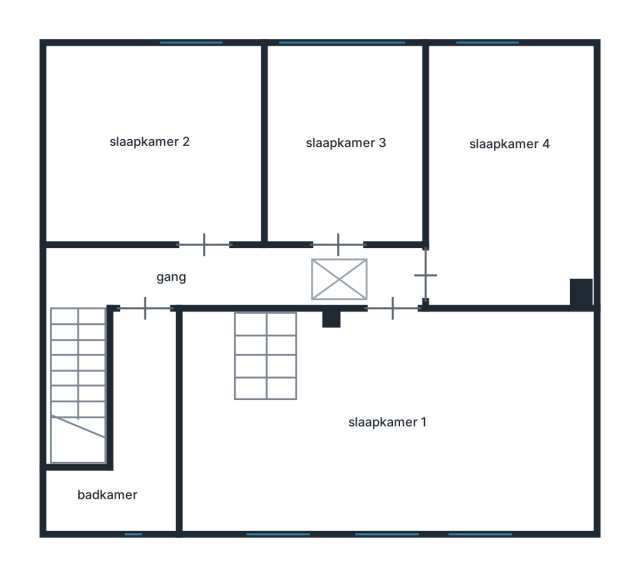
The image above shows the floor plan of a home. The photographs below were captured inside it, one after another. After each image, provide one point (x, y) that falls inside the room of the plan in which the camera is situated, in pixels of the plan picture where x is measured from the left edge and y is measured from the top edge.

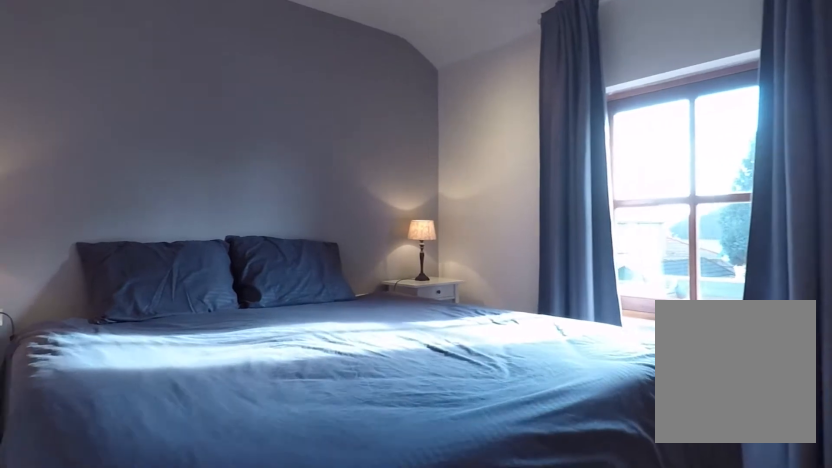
(155, 147)
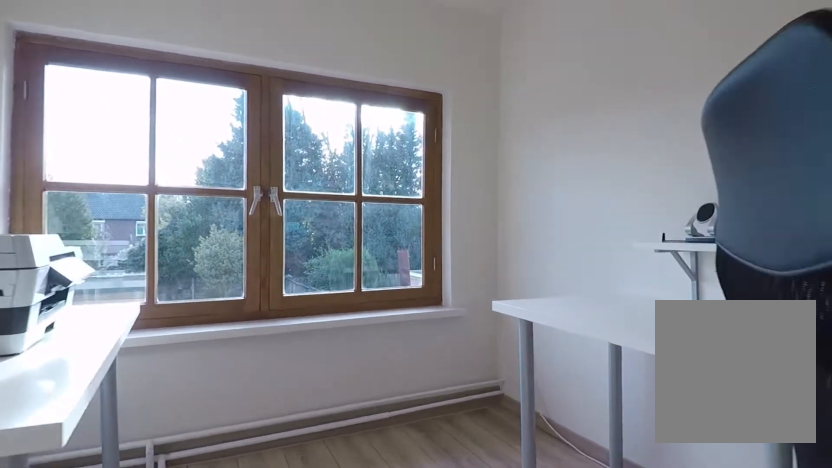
(341, 113)
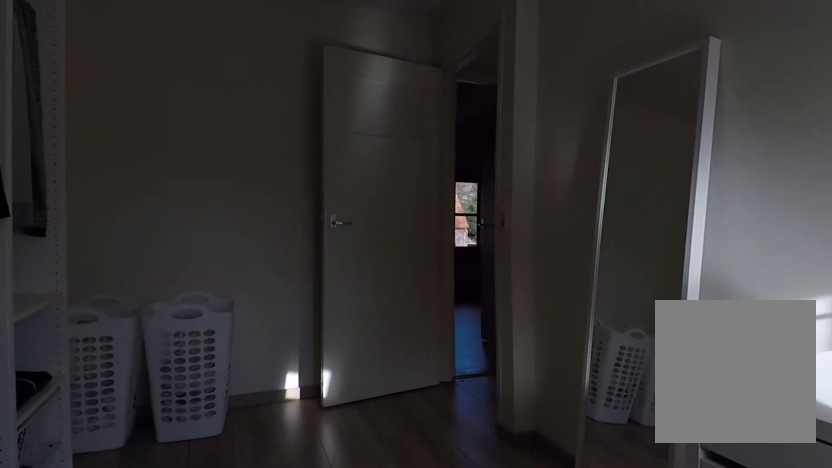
(514, 123)
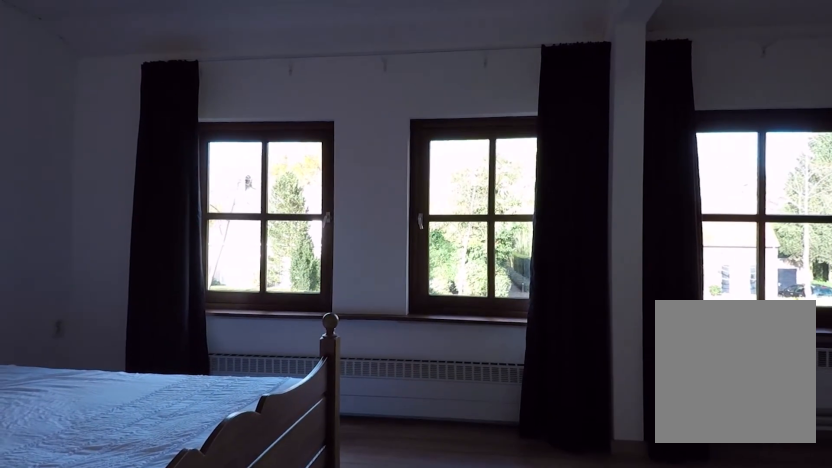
(220, 433)
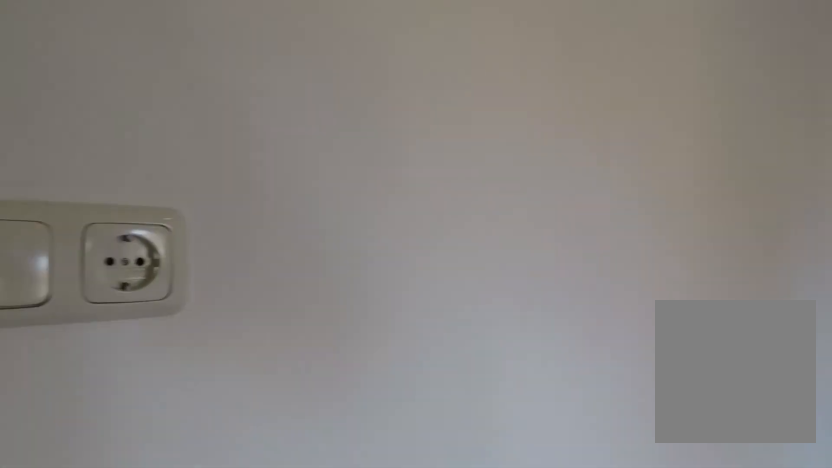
(220, 433)
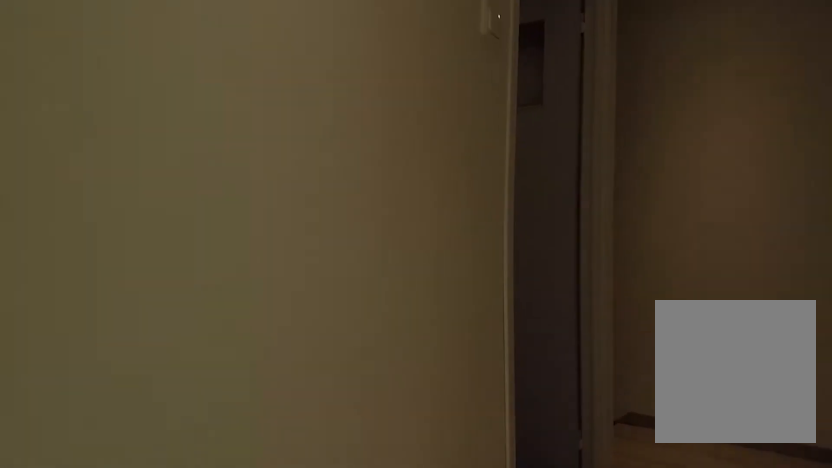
(163, 271)
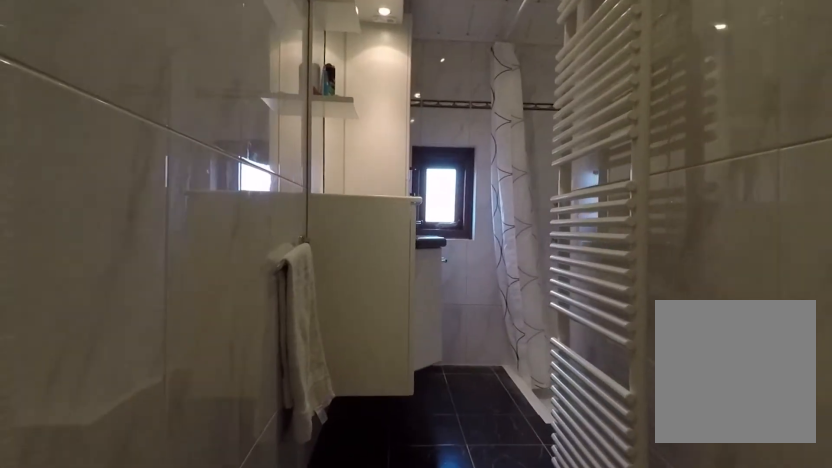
(133, 436)
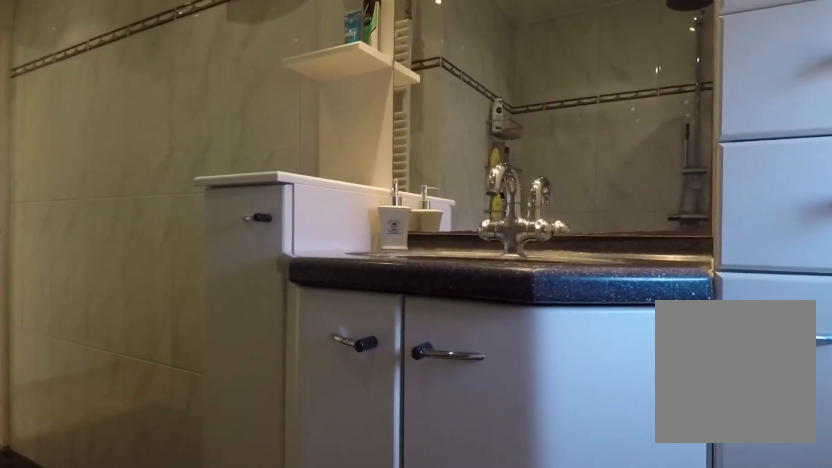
(133, 436)
